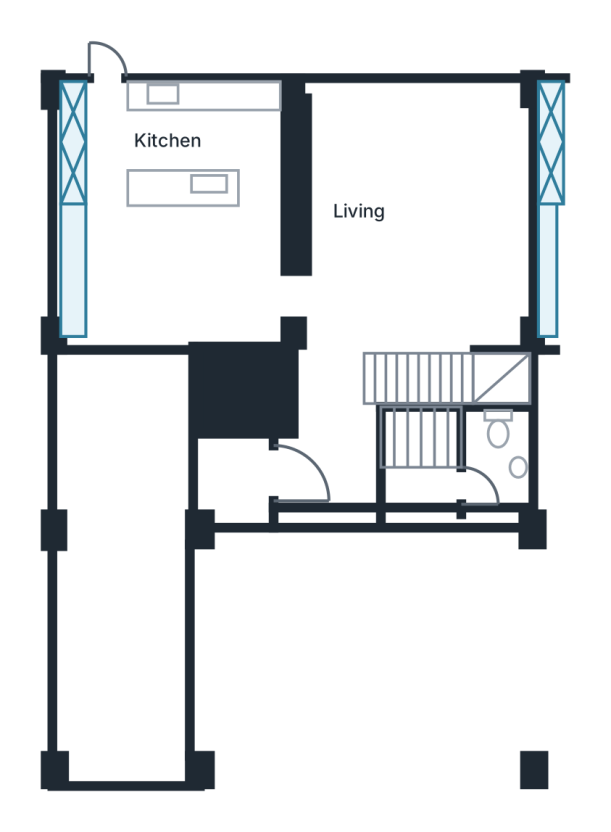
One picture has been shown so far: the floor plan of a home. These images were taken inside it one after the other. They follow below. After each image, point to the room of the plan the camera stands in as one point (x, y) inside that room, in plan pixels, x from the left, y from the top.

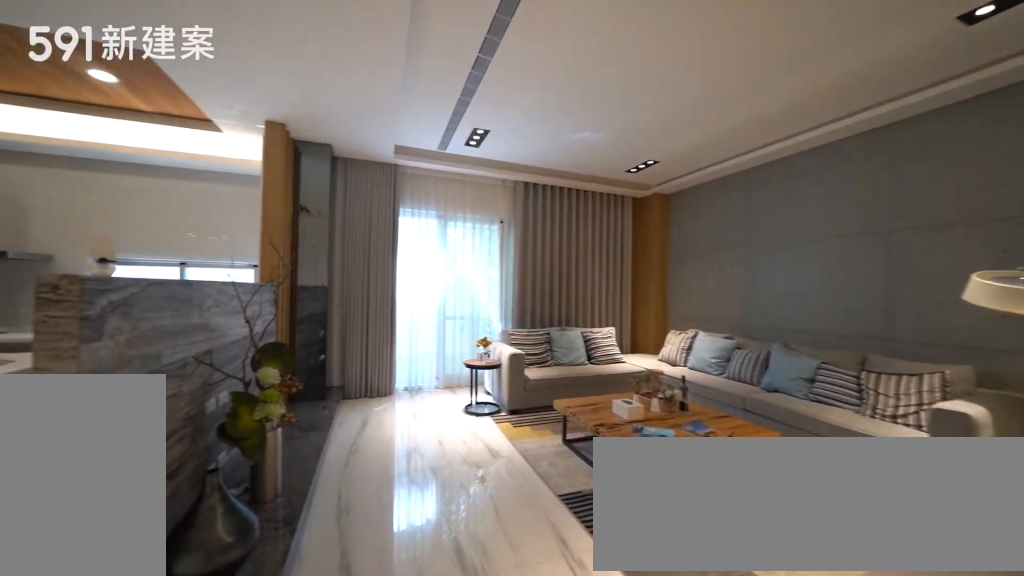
(413, 211)
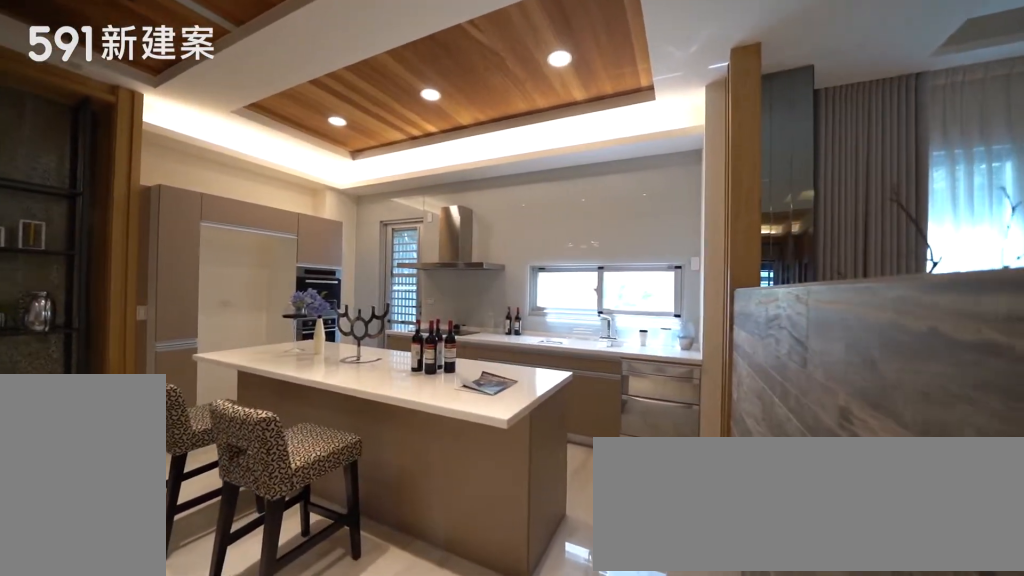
(156, 160)
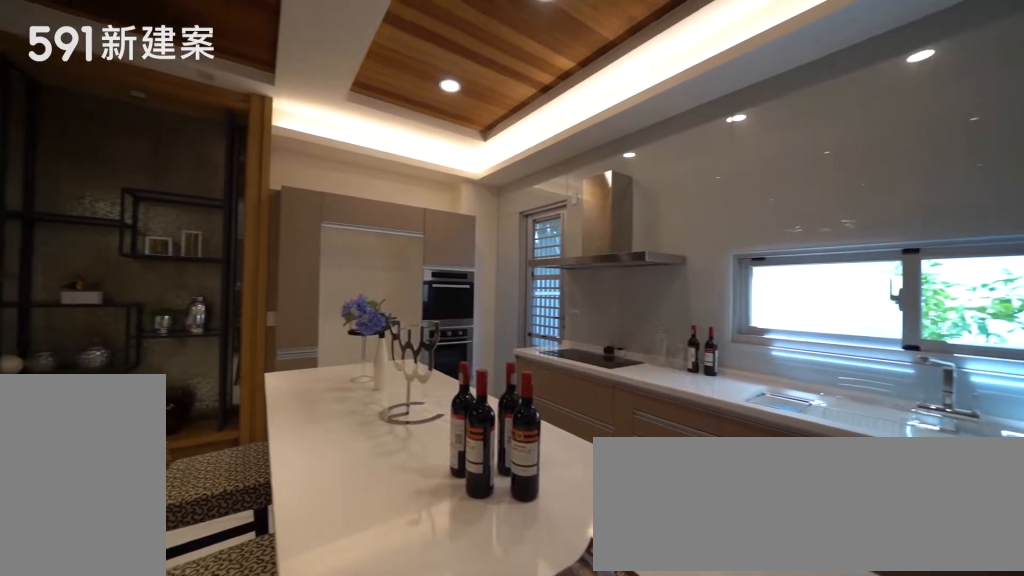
(156, 160)
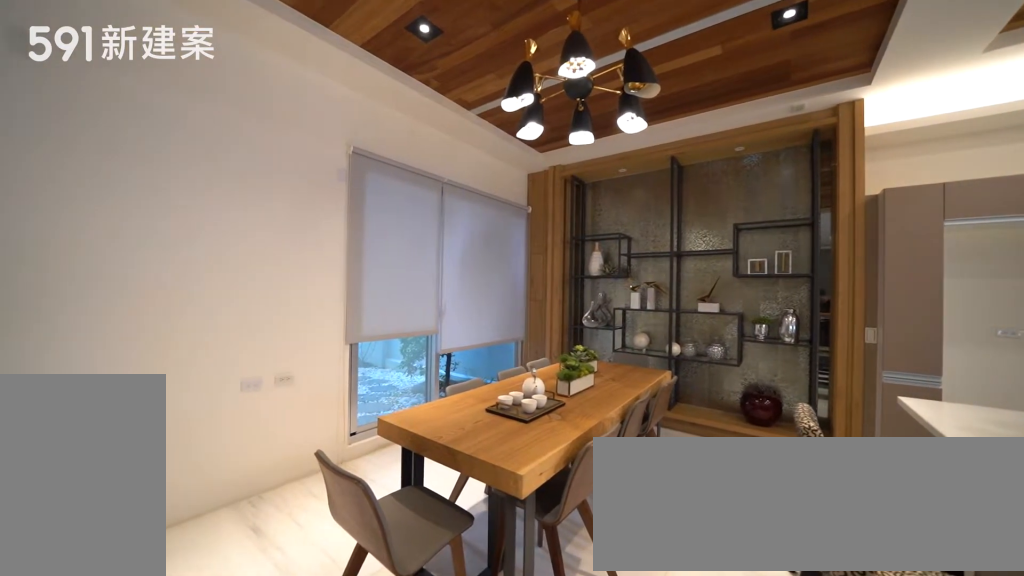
(160, 297)
